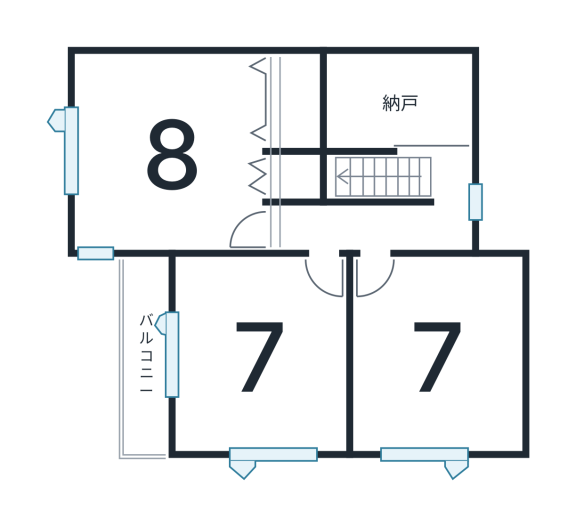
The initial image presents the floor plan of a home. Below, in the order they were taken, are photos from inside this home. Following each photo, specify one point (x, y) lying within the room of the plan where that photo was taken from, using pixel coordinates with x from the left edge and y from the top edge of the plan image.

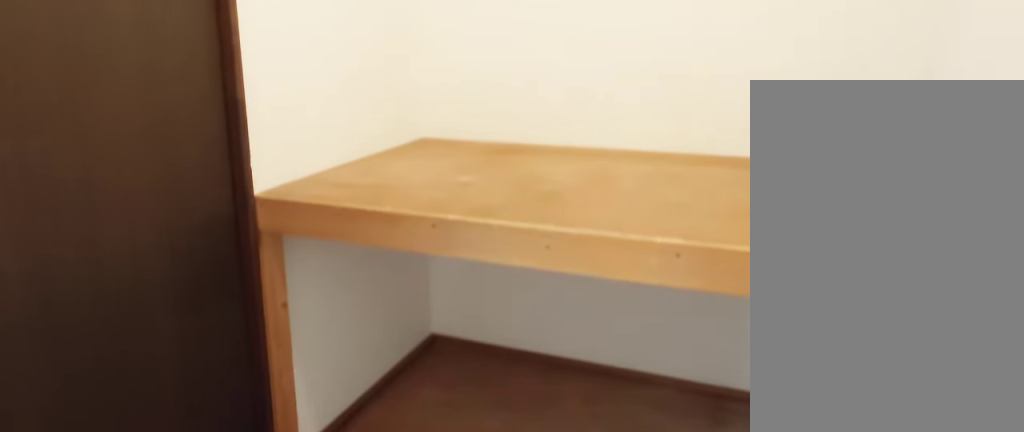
(398, 111)
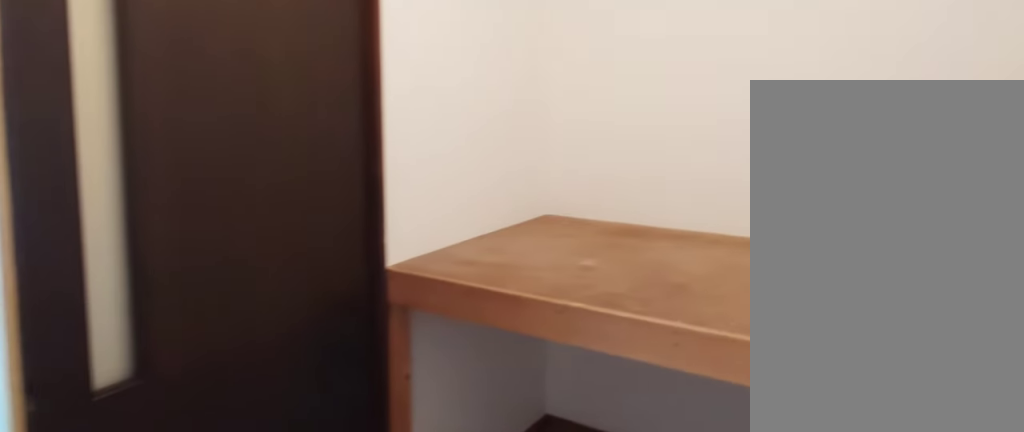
(398, 111)
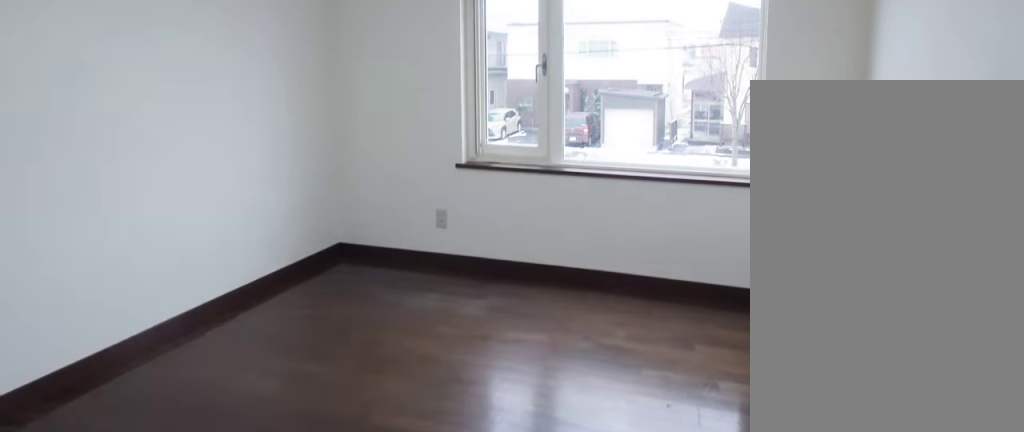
(433, 373)
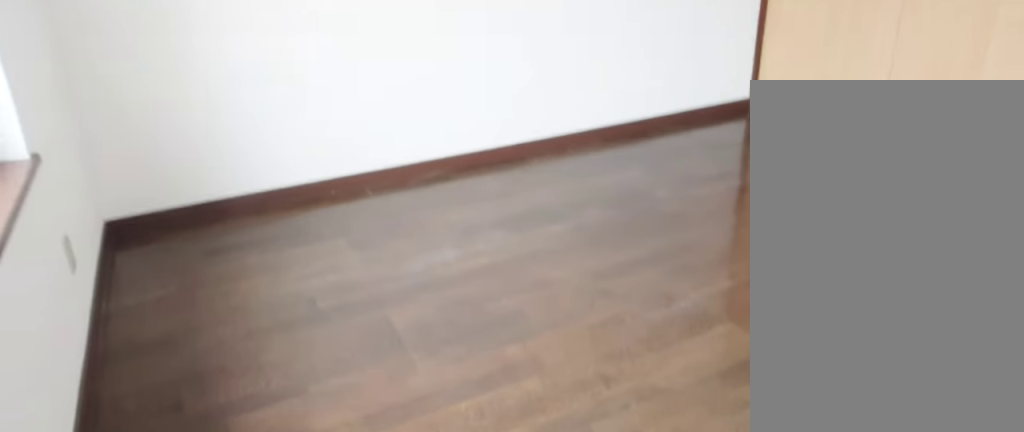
(170, 160)
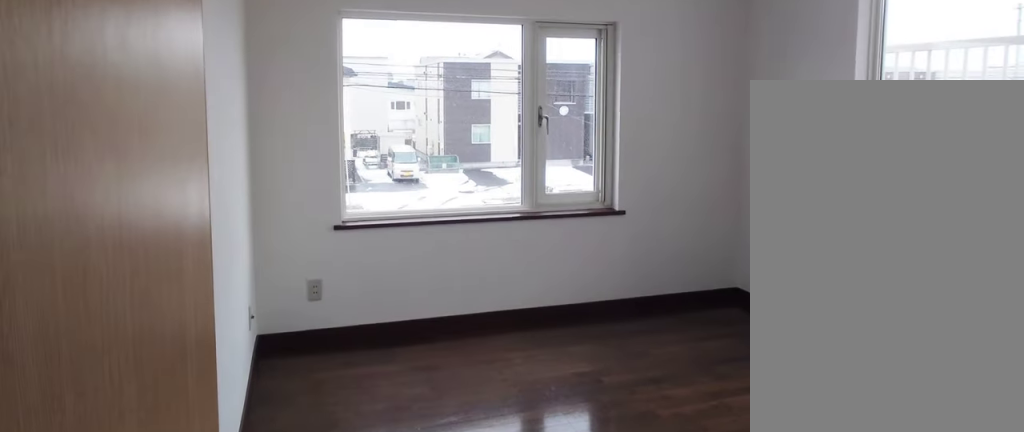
(256, 367)
